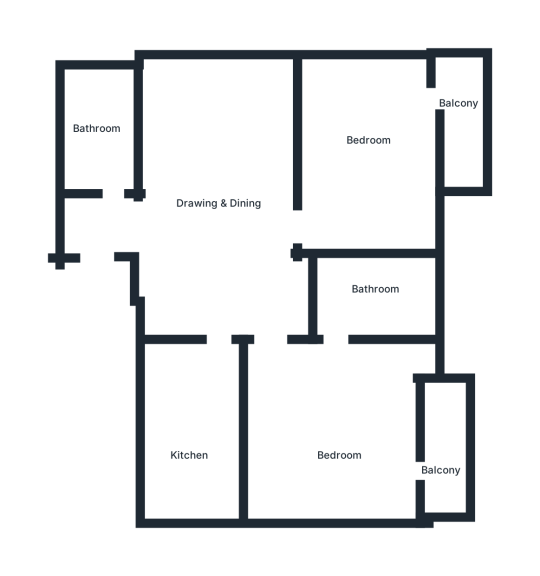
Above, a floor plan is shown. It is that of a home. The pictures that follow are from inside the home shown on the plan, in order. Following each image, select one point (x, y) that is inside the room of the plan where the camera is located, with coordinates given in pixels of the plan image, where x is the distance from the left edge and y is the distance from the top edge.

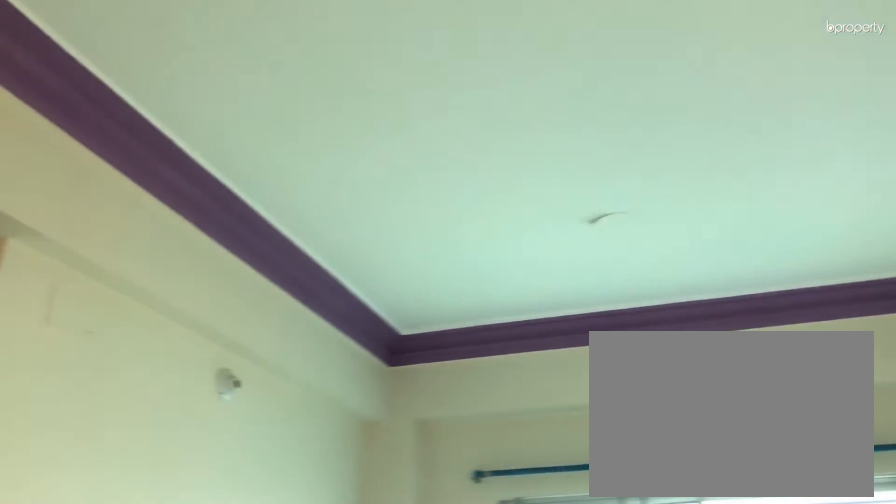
(204, 231)
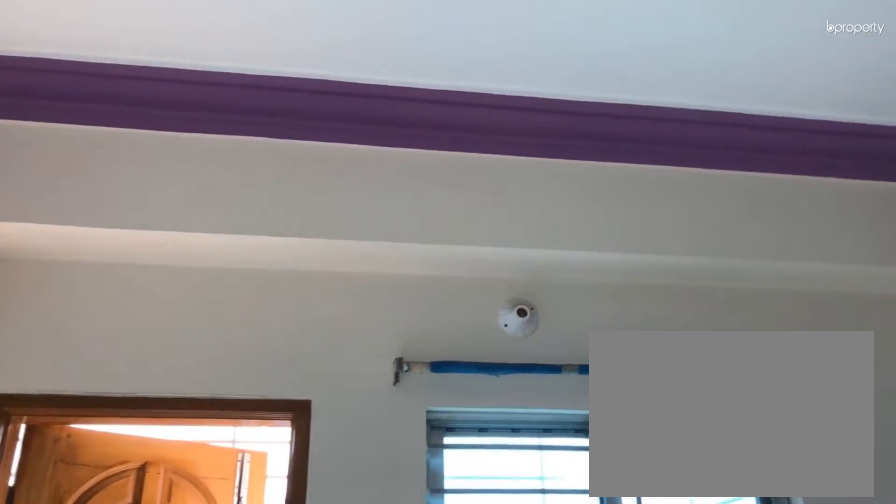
(371, 145)
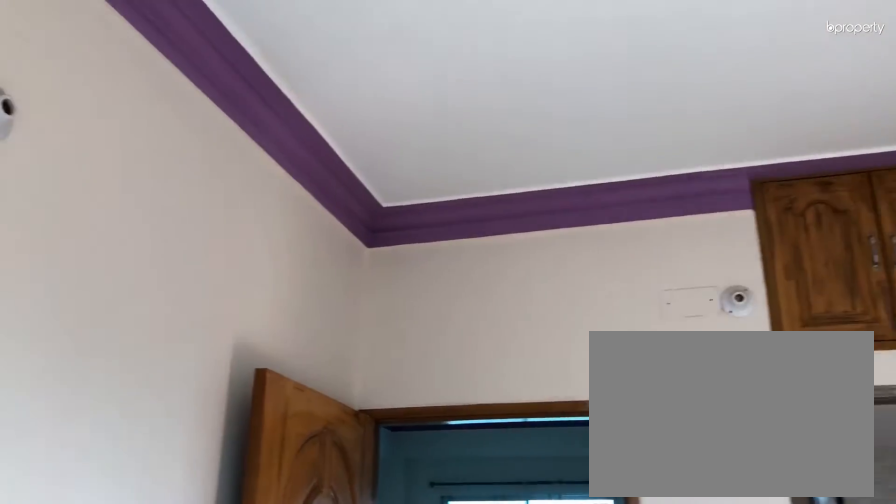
(343, 424)
